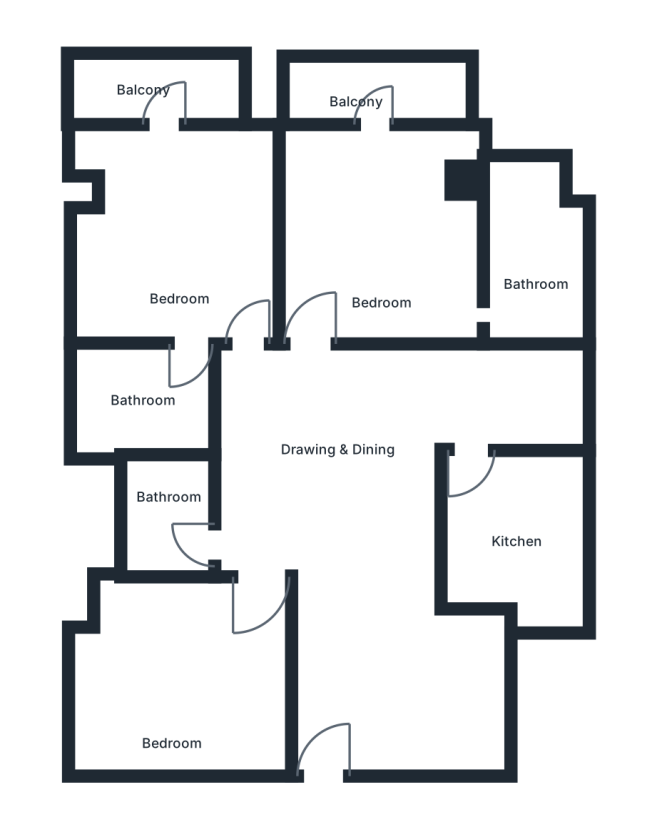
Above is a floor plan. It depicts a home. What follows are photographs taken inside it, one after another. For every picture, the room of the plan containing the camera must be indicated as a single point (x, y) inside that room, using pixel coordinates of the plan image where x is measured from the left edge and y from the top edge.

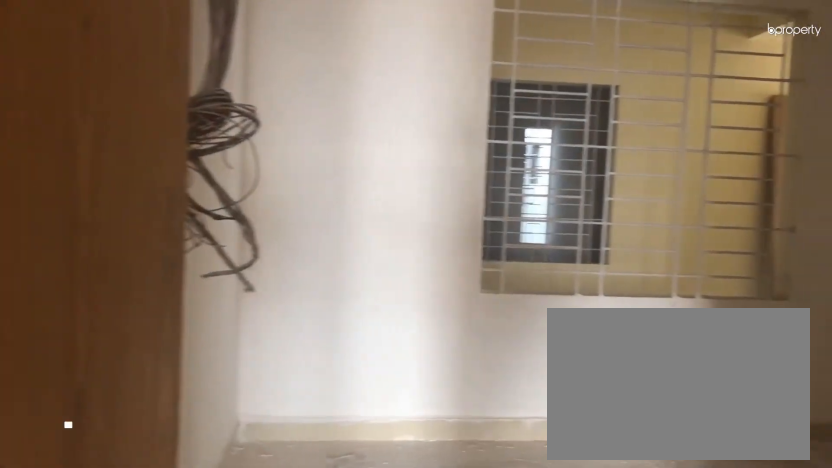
(177, 713)
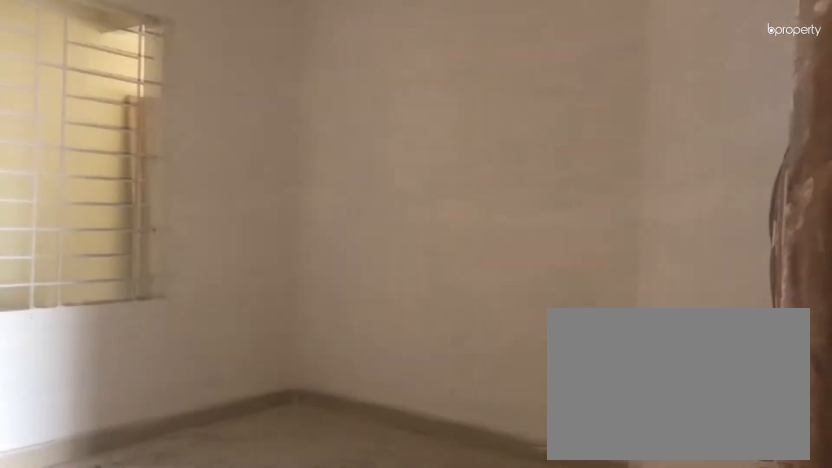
(177, 713)
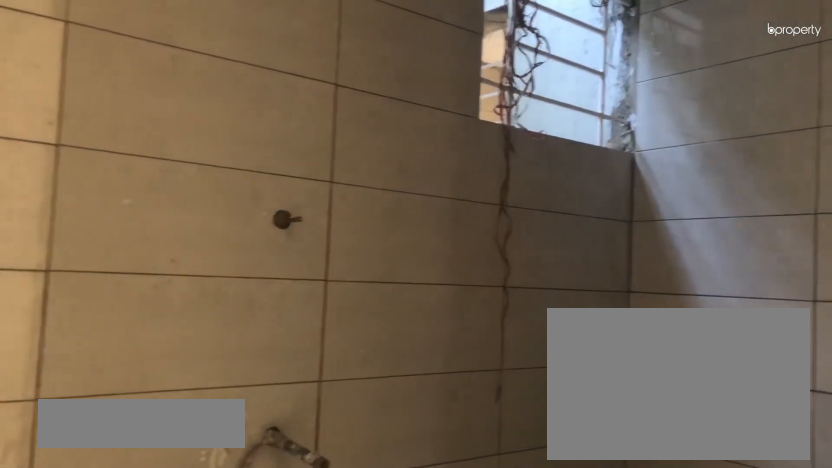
(177, 490)
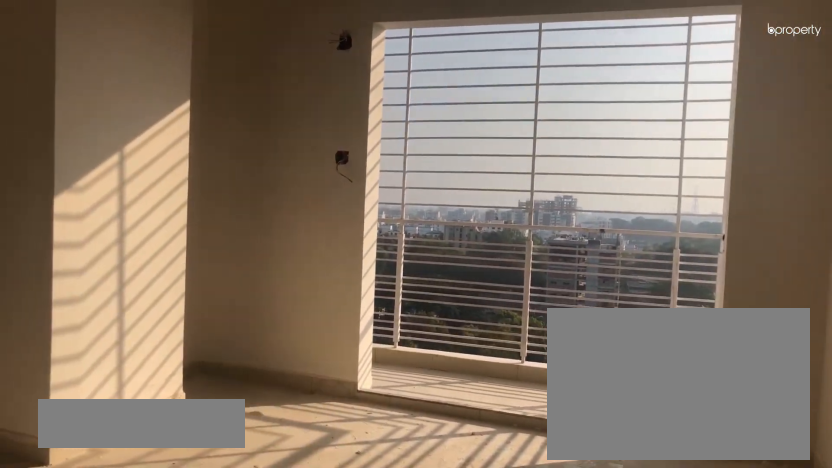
(177, 240)
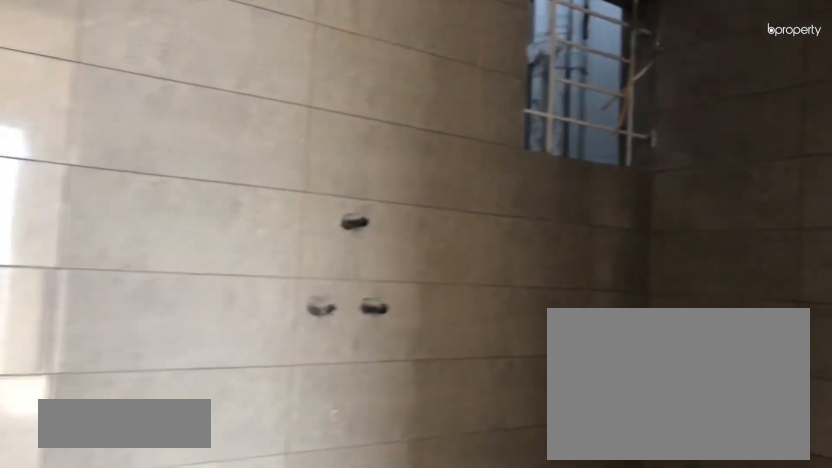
(111, 421)
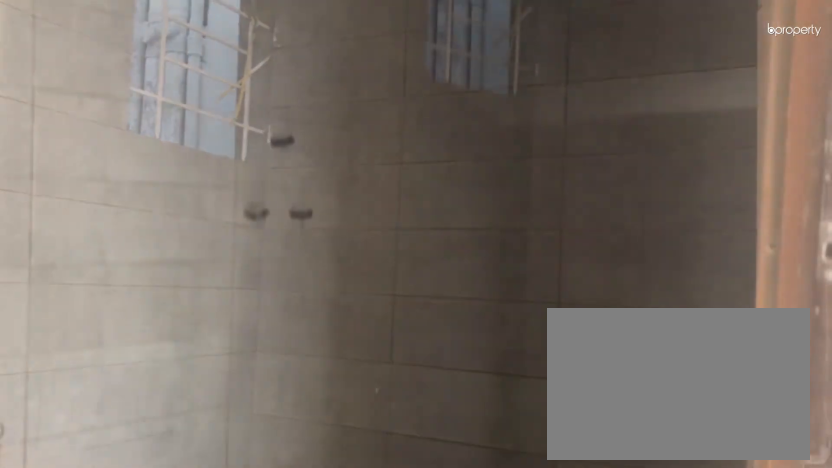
(111, 421)
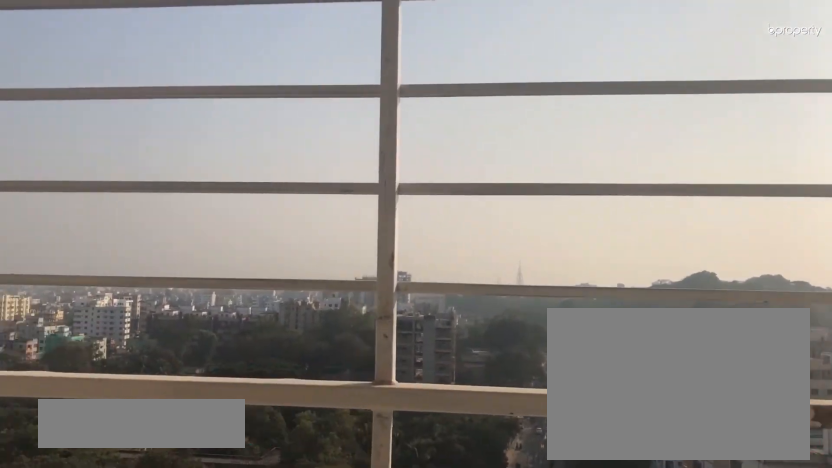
(158, 84)
